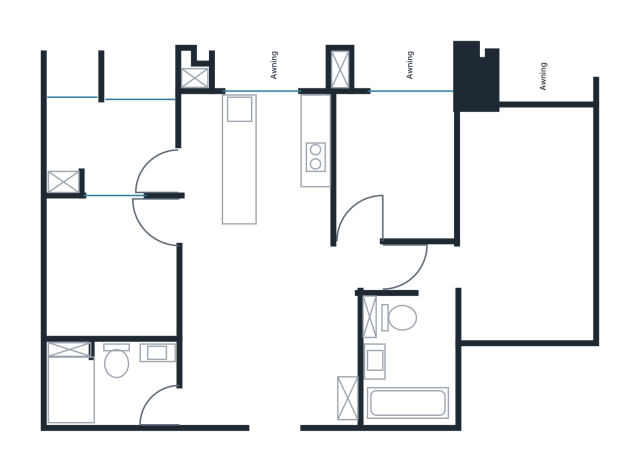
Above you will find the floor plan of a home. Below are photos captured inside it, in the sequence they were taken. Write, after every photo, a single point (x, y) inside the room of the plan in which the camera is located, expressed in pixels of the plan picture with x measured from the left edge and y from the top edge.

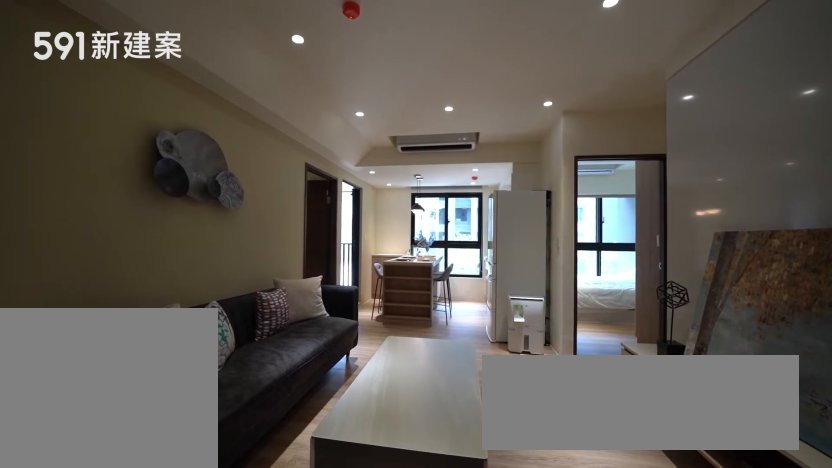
(269, 335)
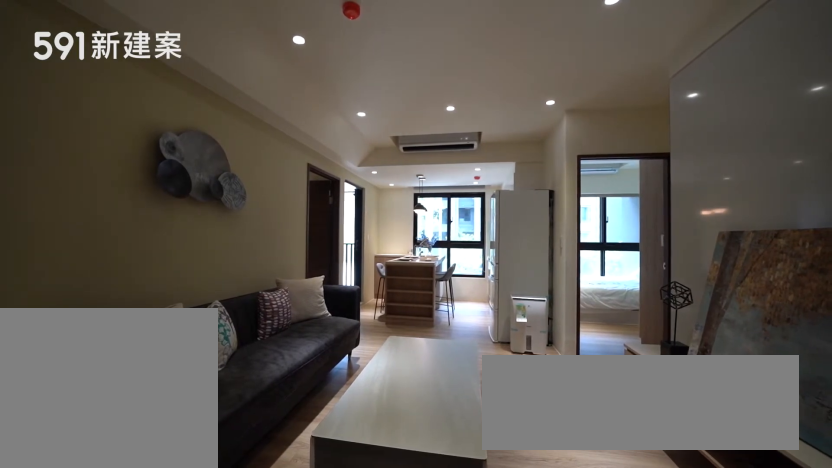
(269, 335)
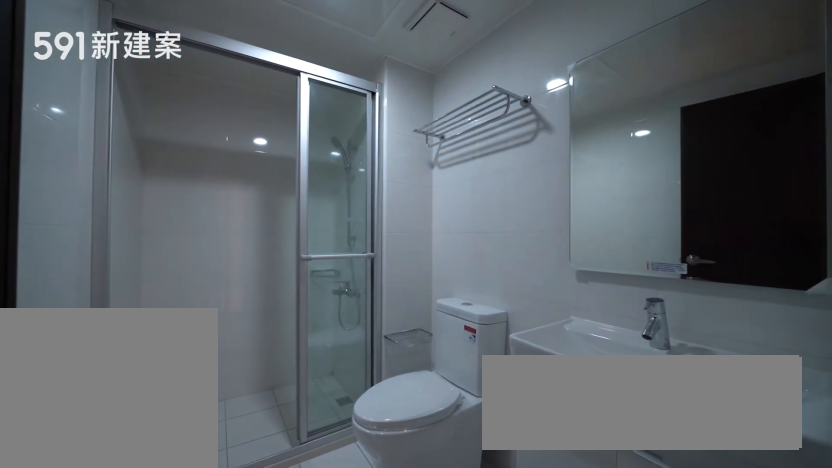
(109, 382)
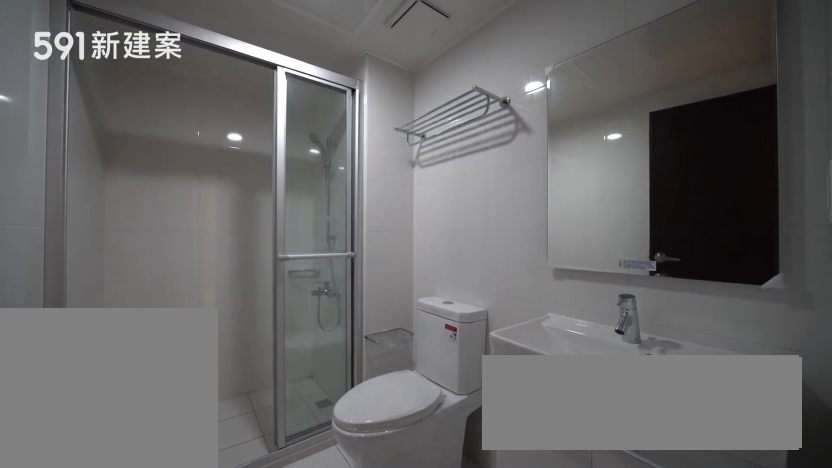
(109, 382)
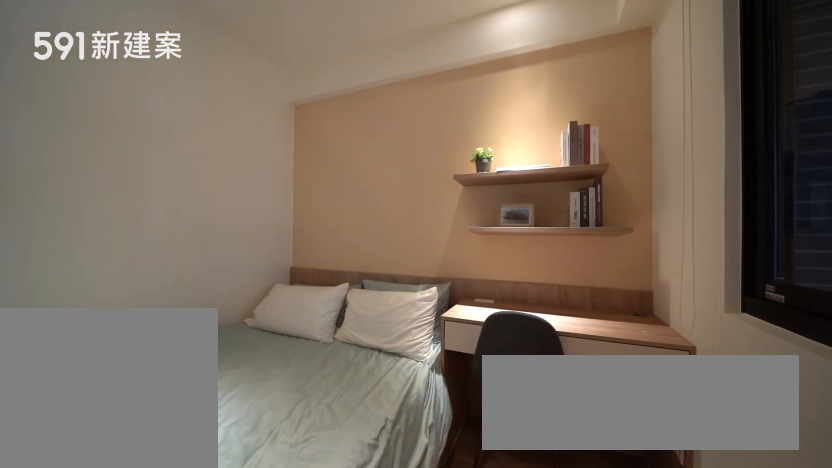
(111, 269)
